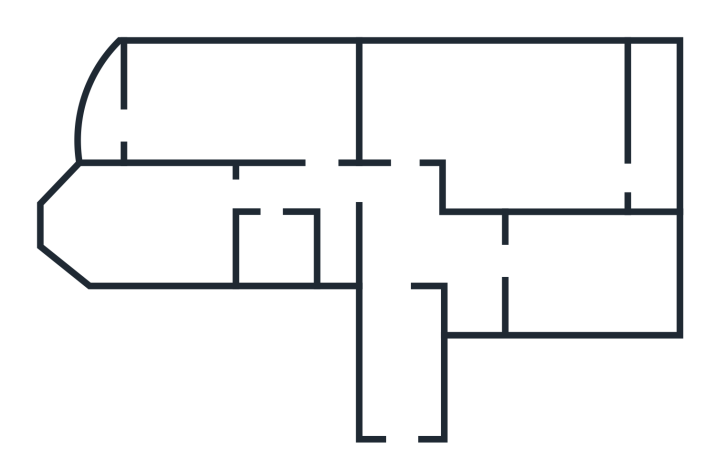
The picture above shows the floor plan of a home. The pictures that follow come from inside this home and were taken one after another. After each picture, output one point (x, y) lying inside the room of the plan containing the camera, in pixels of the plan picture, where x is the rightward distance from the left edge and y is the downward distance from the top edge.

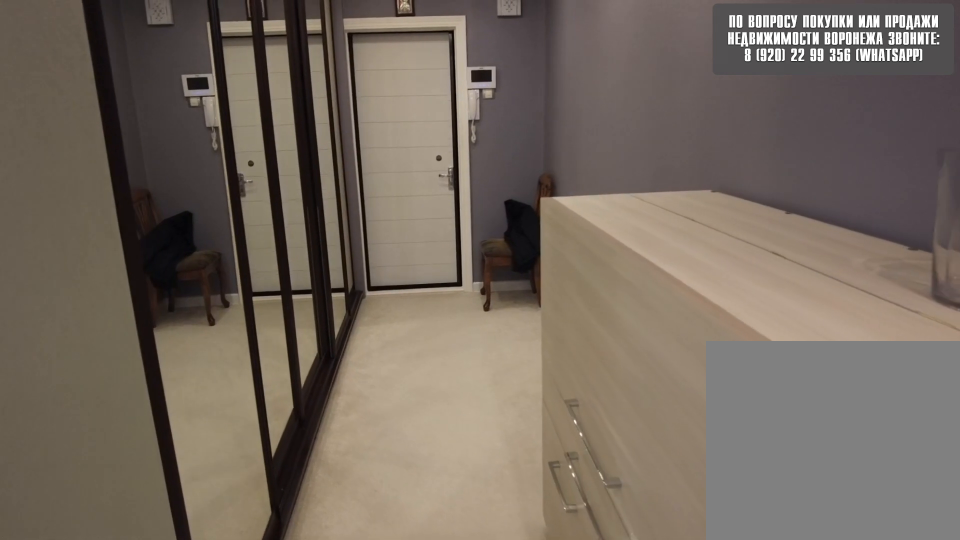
(406, 418)
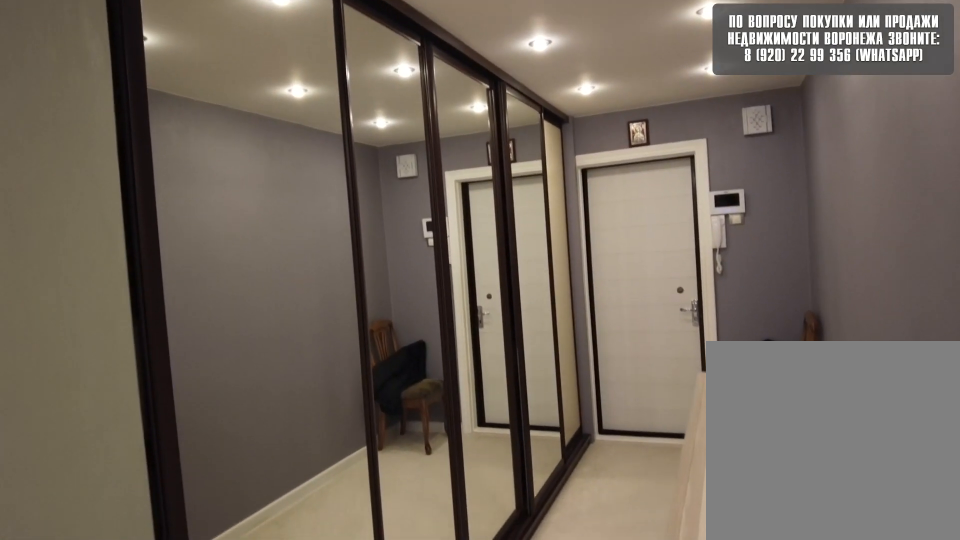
(406, 257)
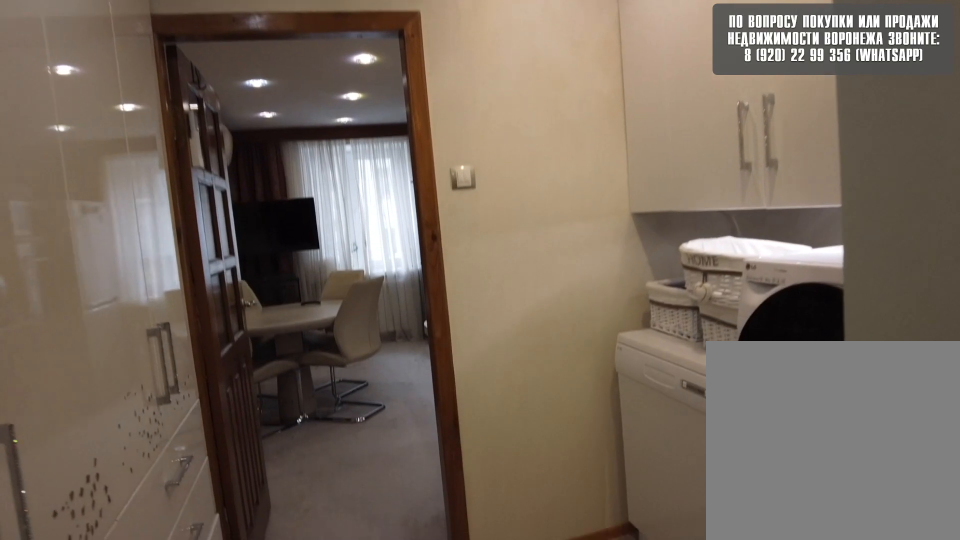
(481, 263)
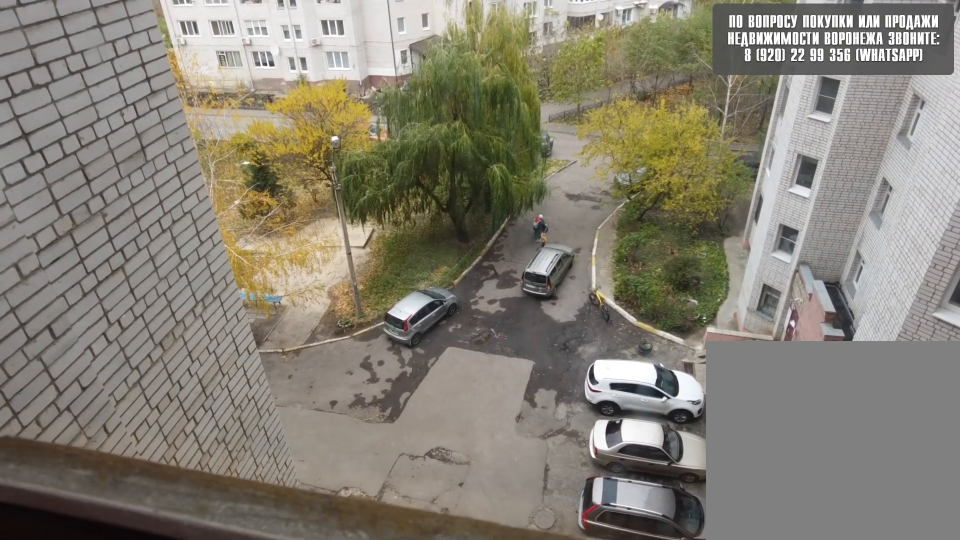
(668, 171)
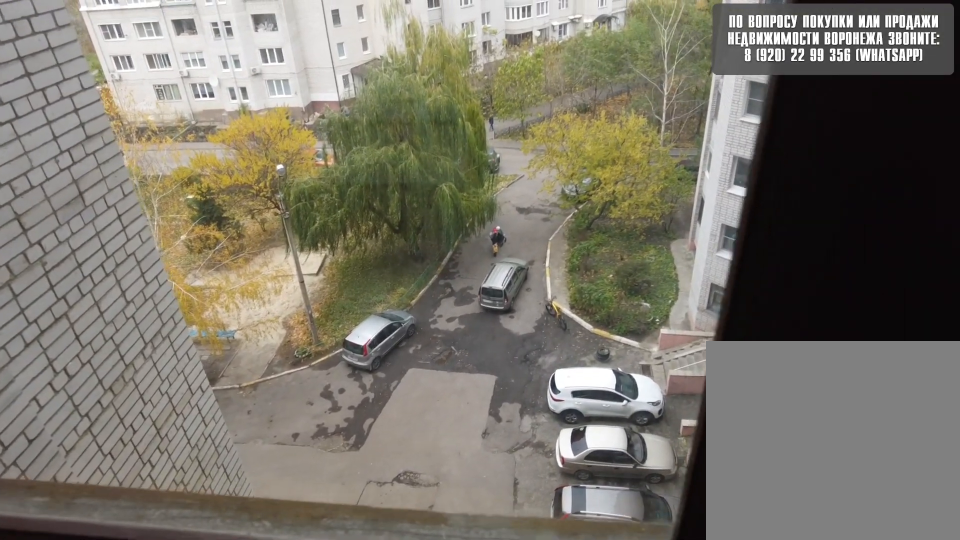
(668, 171)
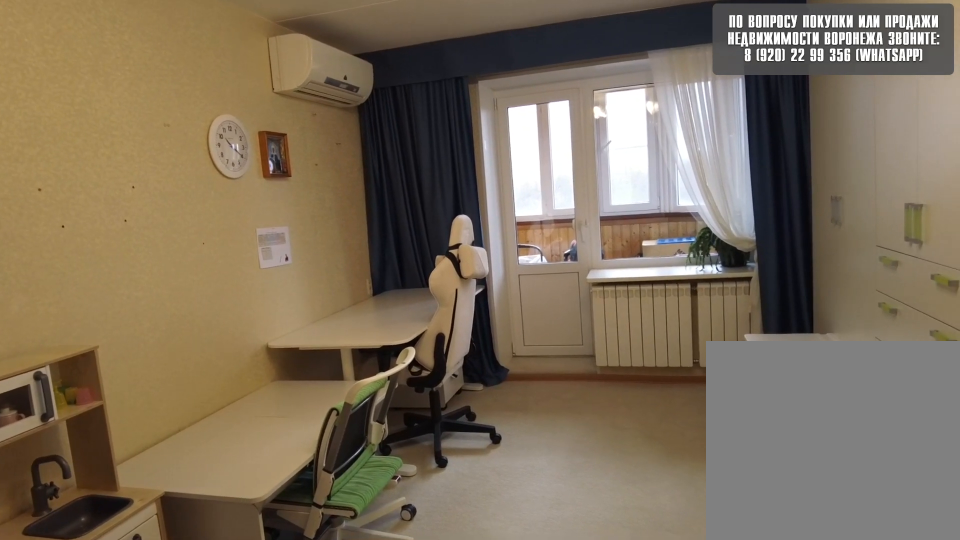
(289, 111)
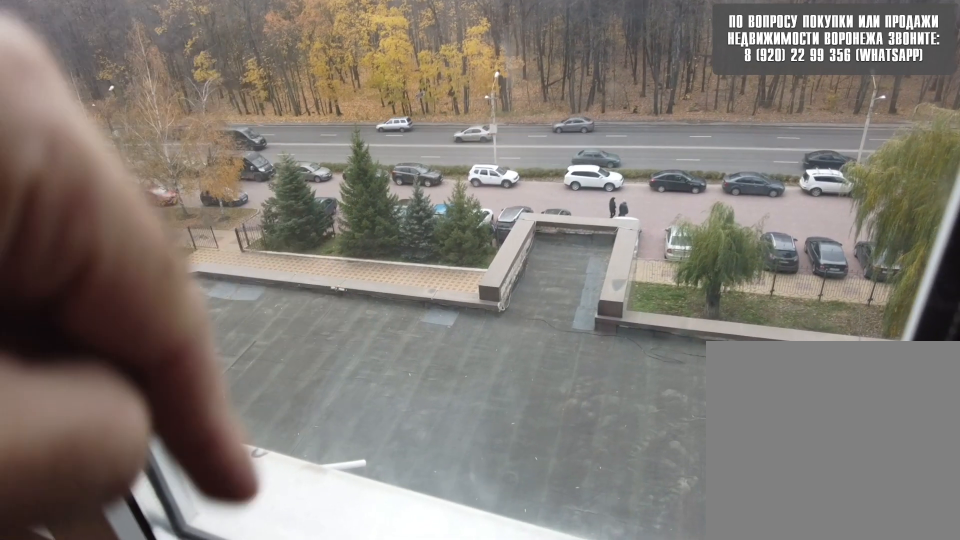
(109, 117)
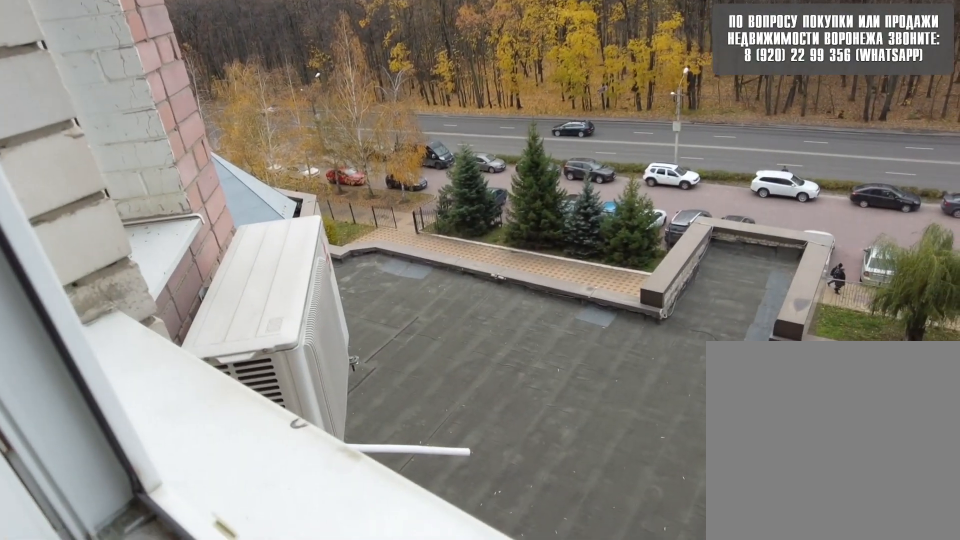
(109, 117)
